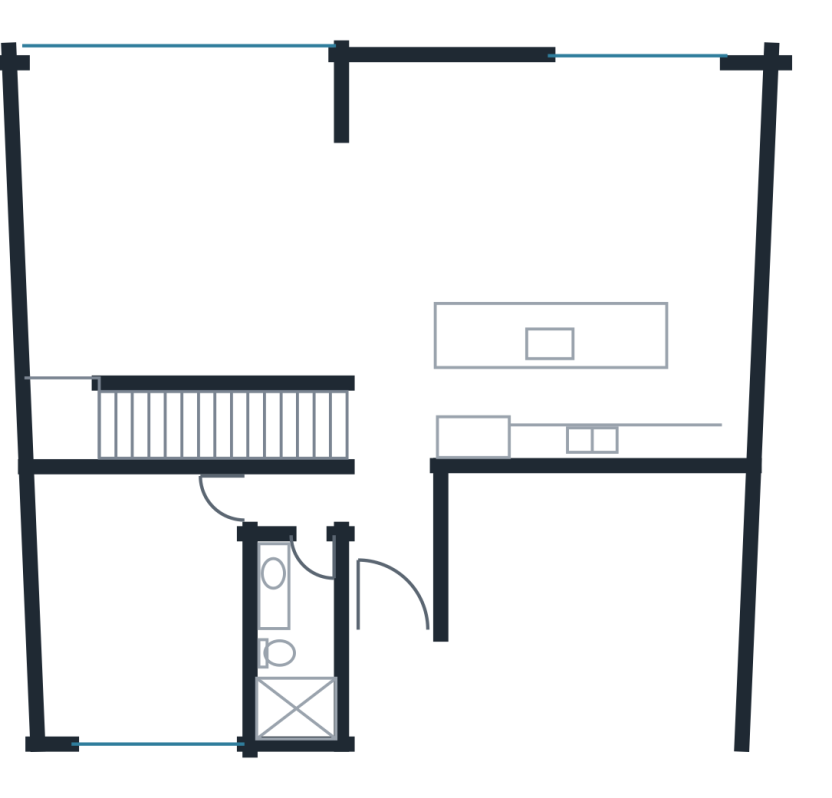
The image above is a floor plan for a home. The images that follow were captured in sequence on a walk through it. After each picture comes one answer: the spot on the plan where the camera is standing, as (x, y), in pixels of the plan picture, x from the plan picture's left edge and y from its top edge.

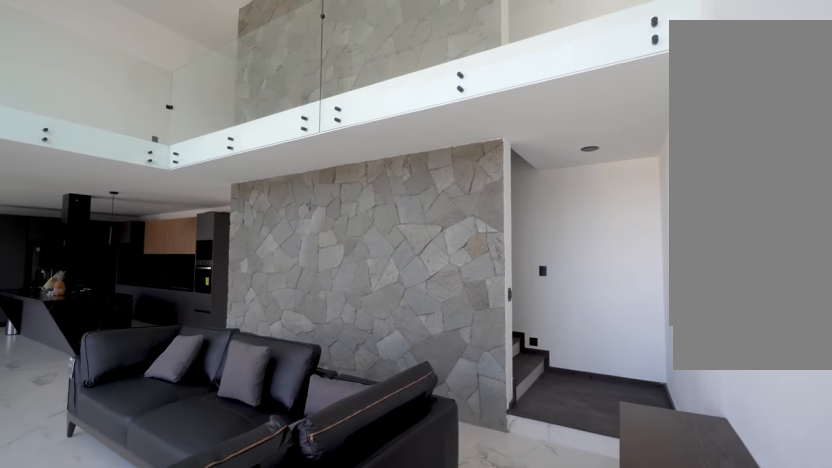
(90, 146)
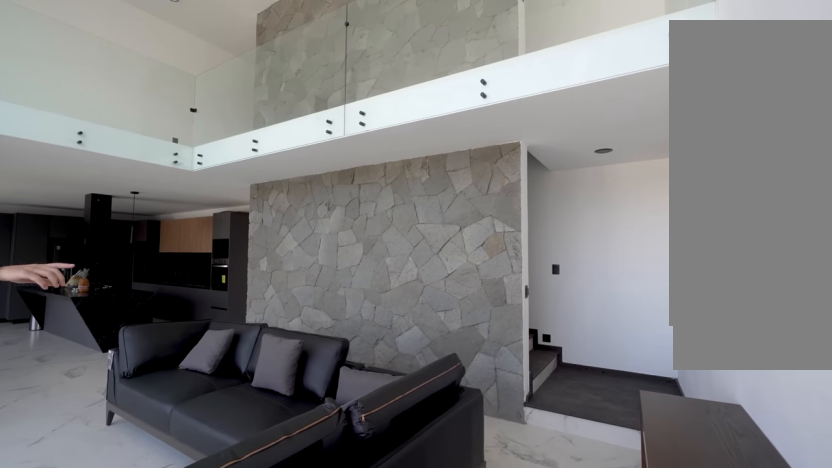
(80, 150)
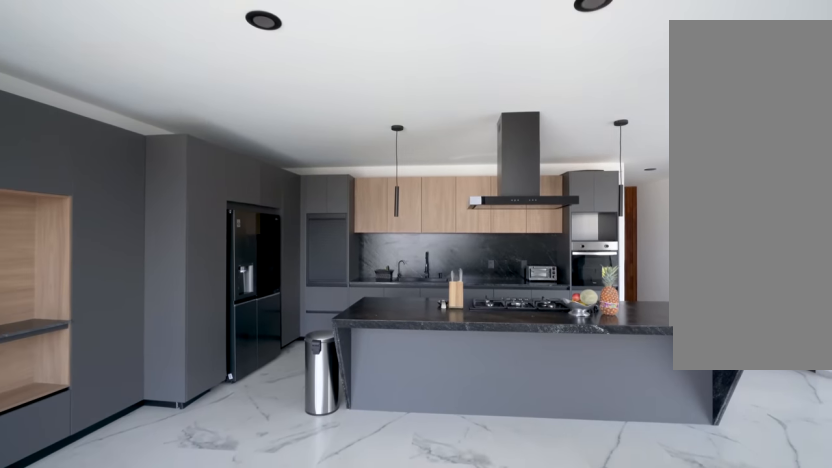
(583, 210)
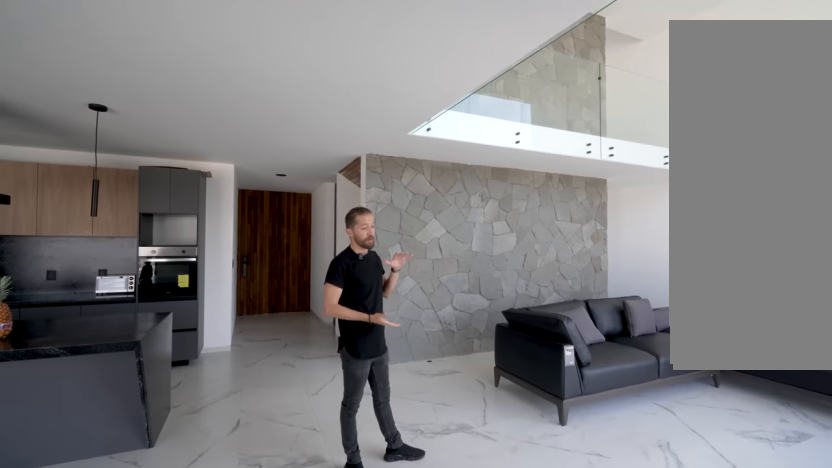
(414, 98)
